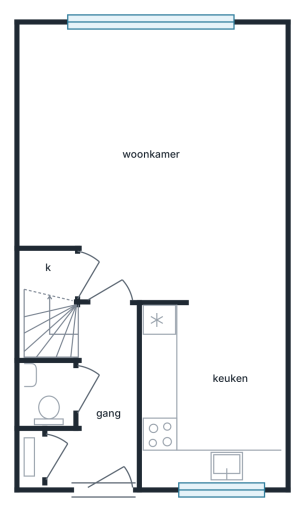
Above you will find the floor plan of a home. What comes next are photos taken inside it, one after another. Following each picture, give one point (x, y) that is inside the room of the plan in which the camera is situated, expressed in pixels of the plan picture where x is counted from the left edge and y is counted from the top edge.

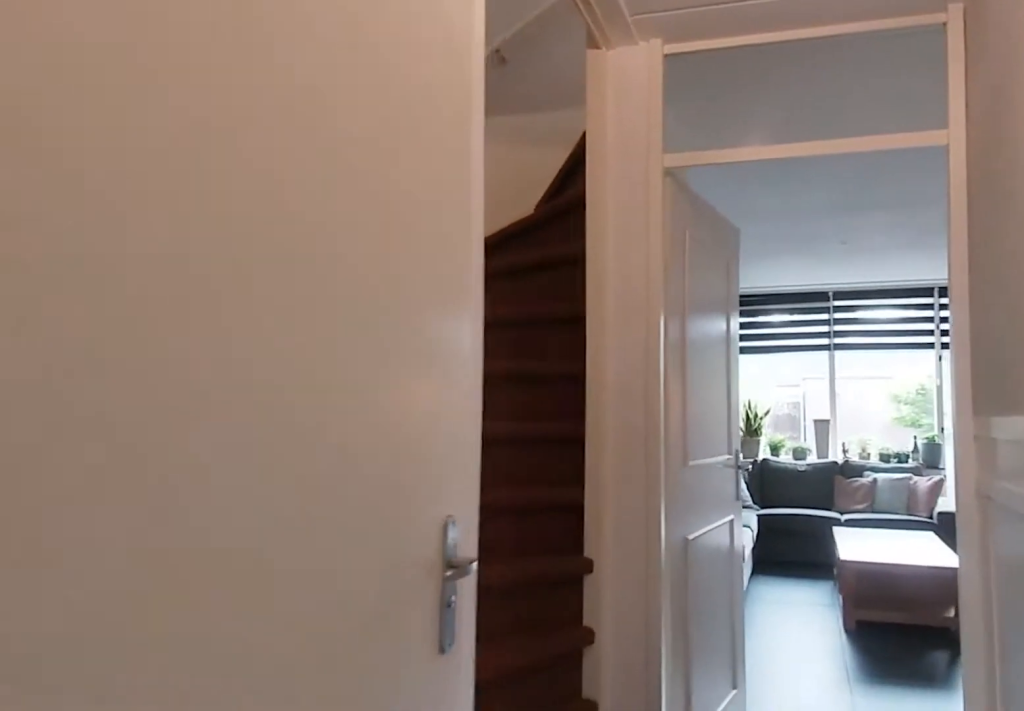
(103, 403)
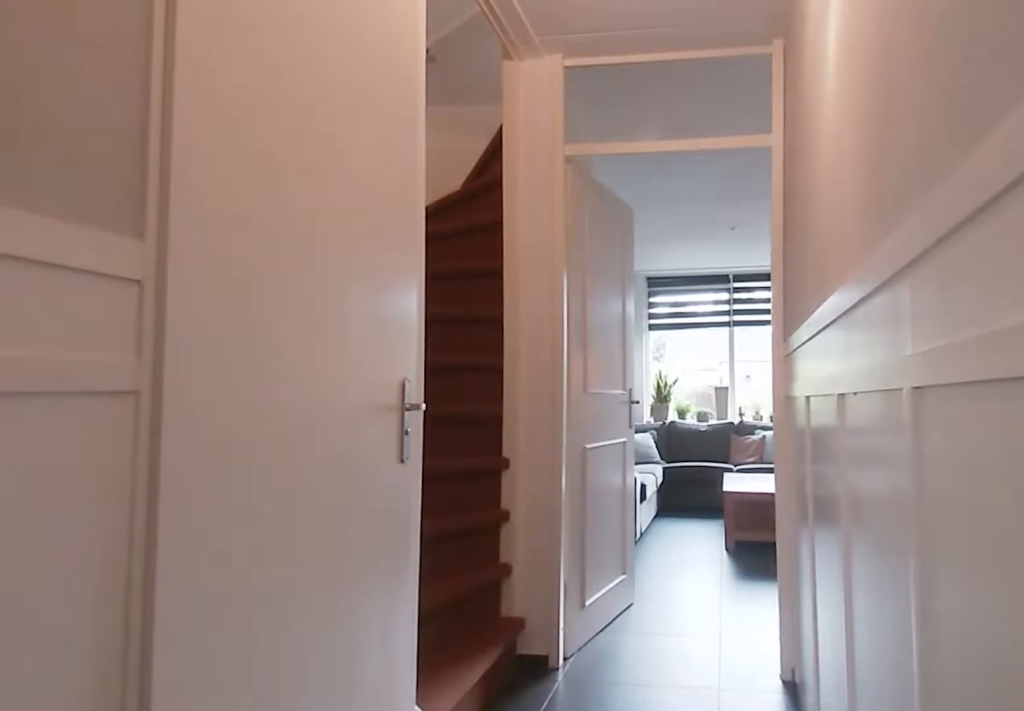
(103, 403)
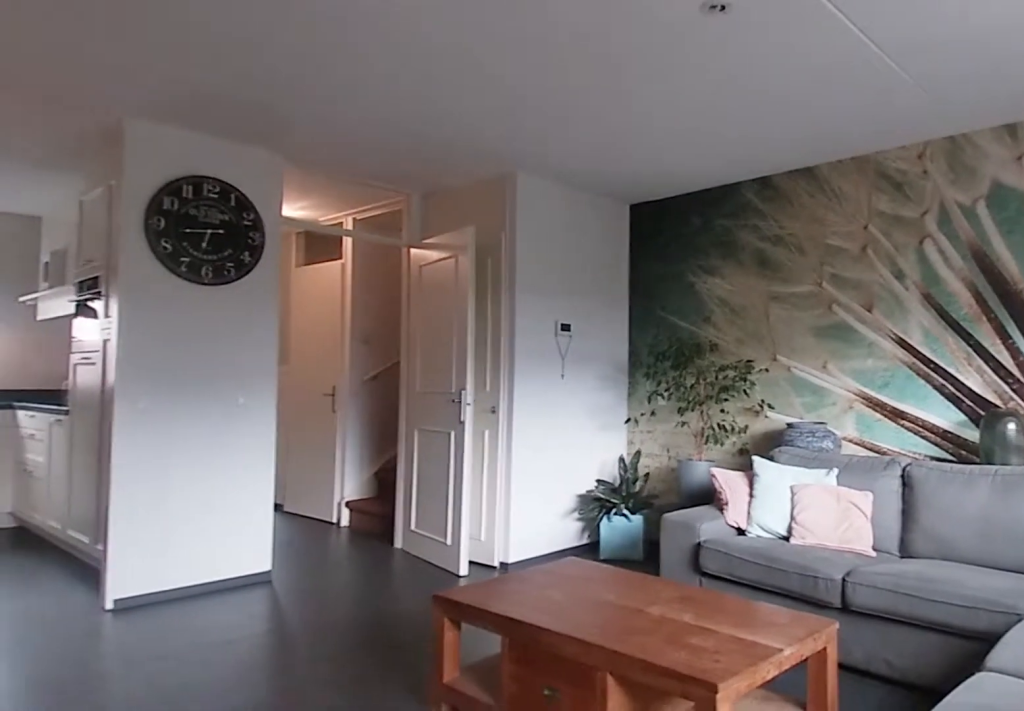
(159, 158)
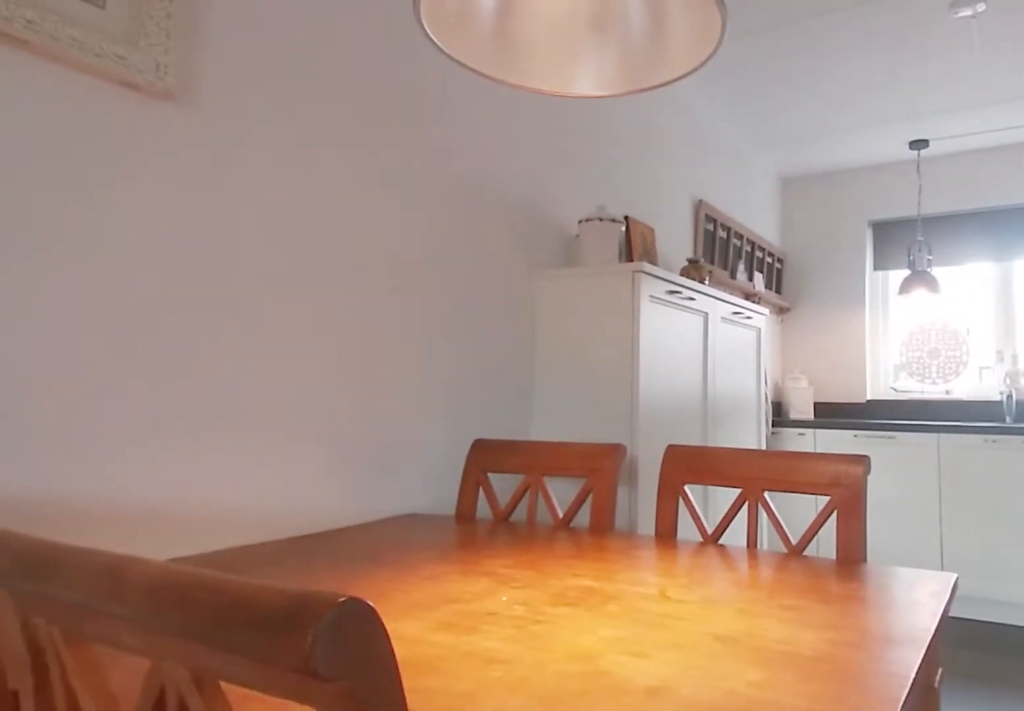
(158, 159)
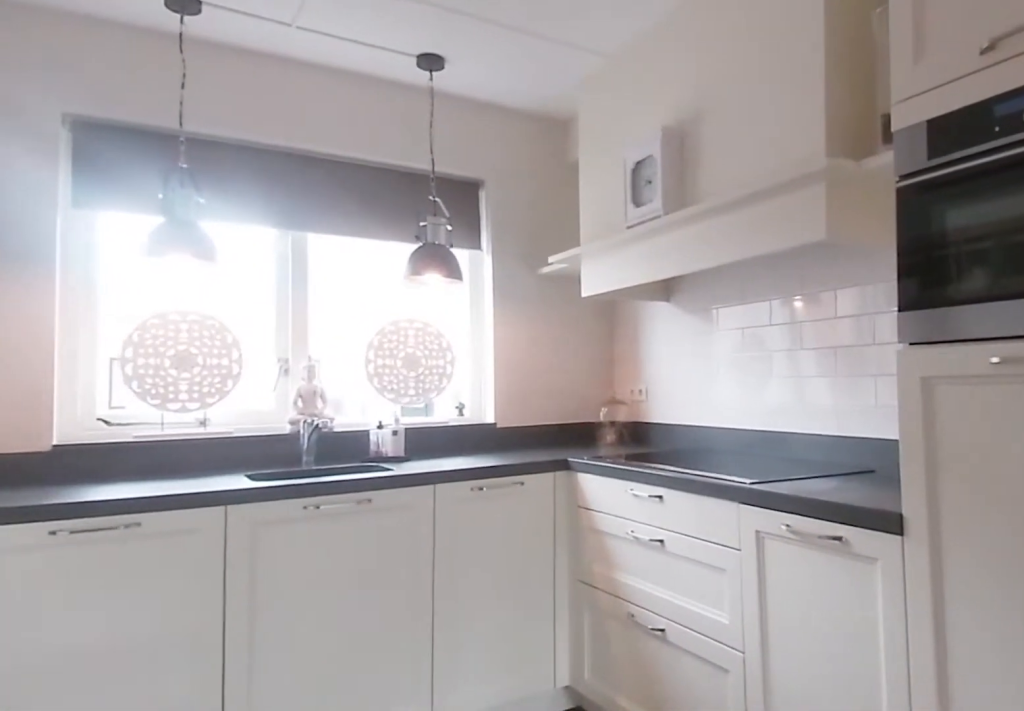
(212, 392)
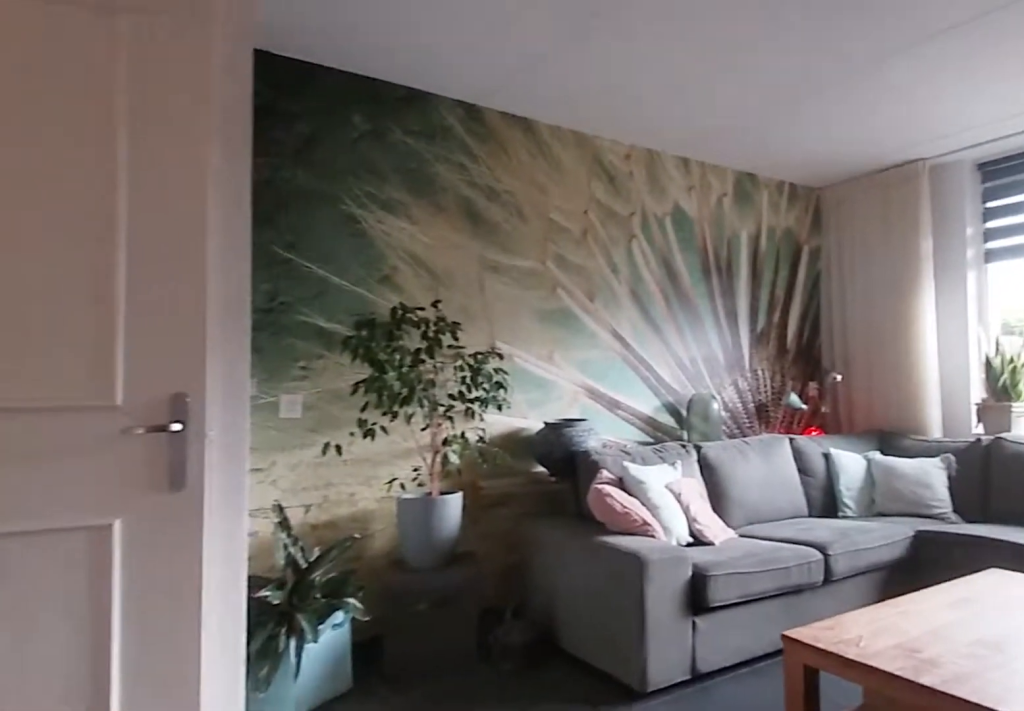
(157, 157)
